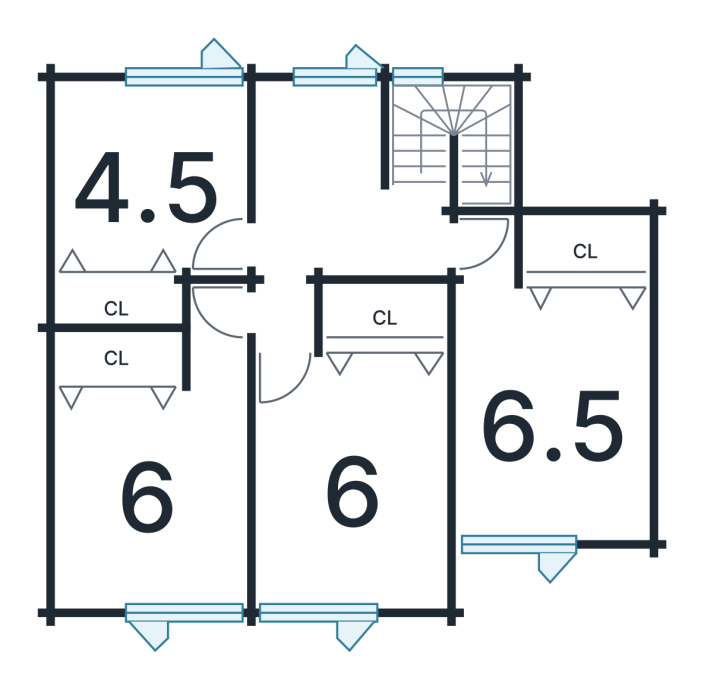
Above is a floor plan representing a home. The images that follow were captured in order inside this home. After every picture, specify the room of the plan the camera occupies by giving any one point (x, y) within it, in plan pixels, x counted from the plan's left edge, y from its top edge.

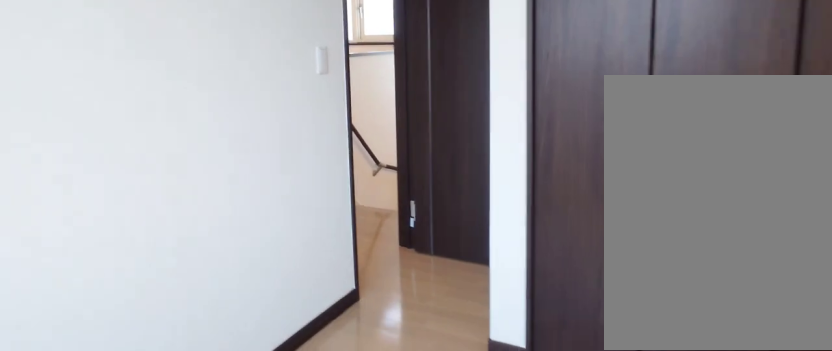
(571, 314)
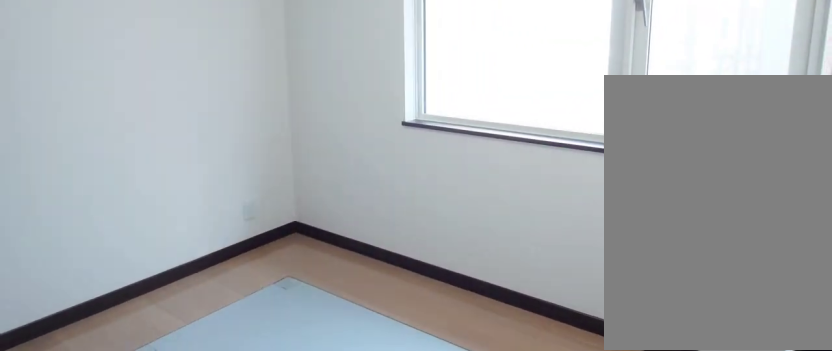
(155, 100)
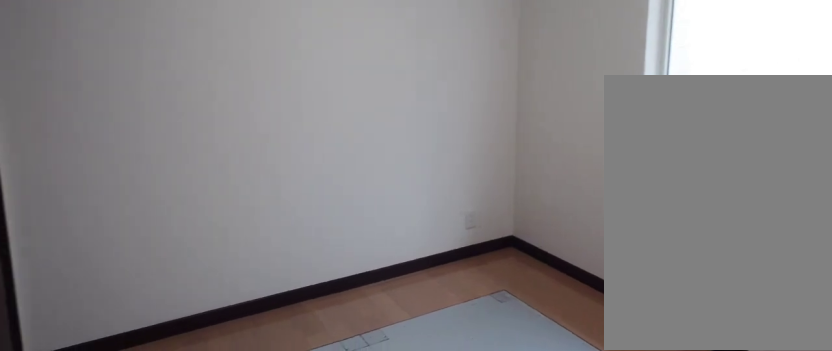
(155, 100)
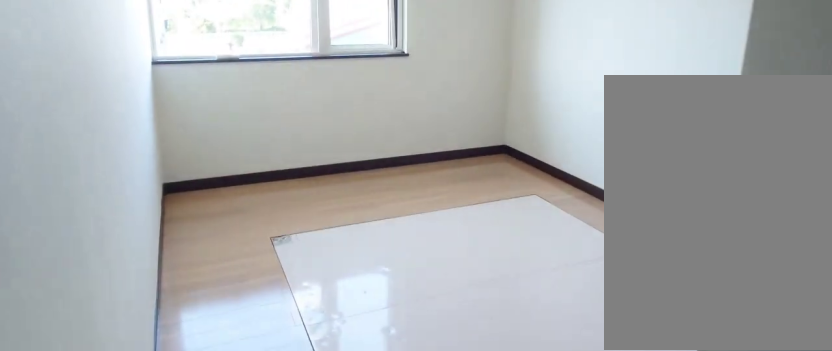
(135, 490)
